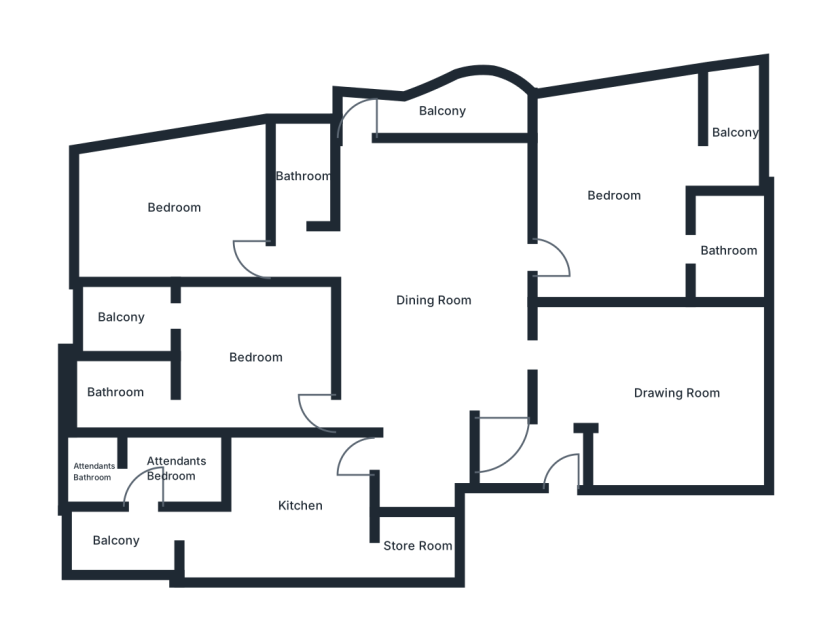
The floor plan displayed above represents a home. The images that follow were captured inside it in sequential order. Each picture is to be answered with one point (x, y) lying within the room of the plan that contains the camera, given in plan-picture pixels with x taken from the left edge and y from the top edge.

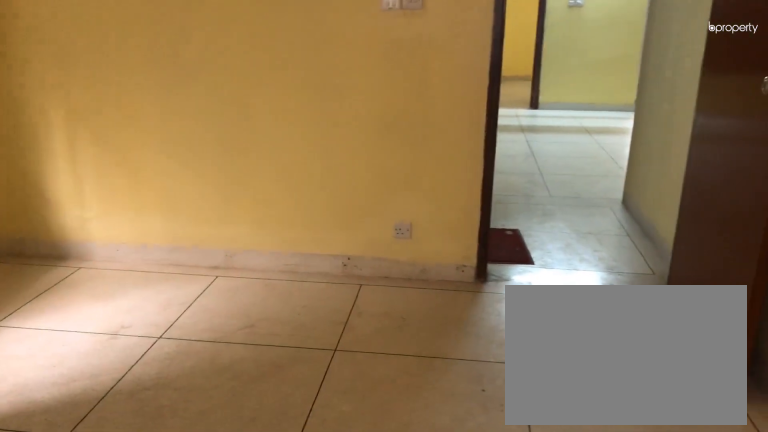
(172, 207)
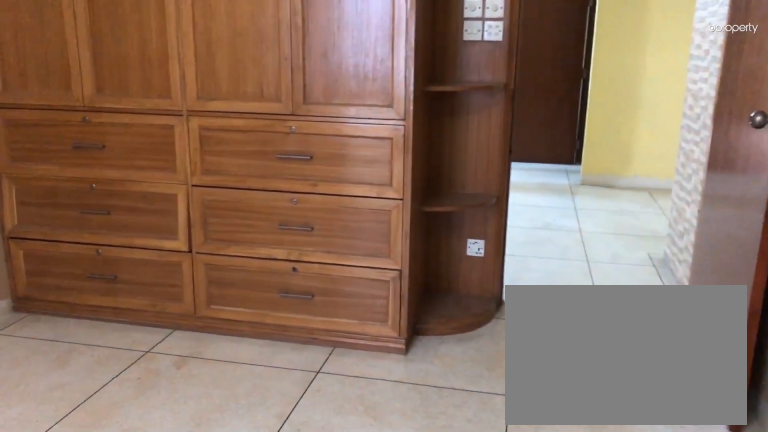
(256, 357)
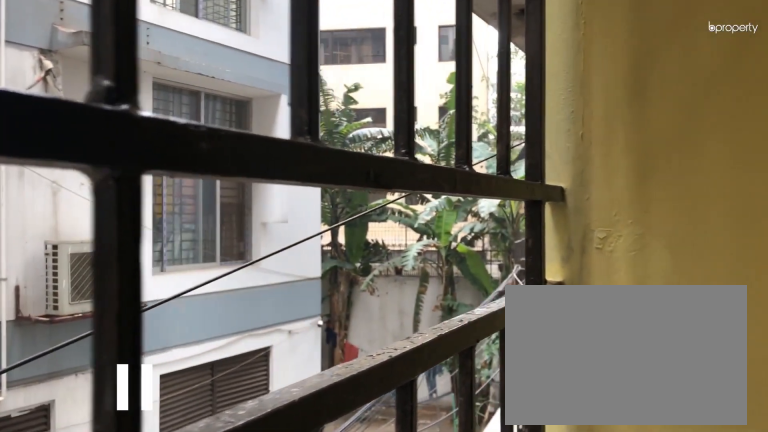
(122, 316)
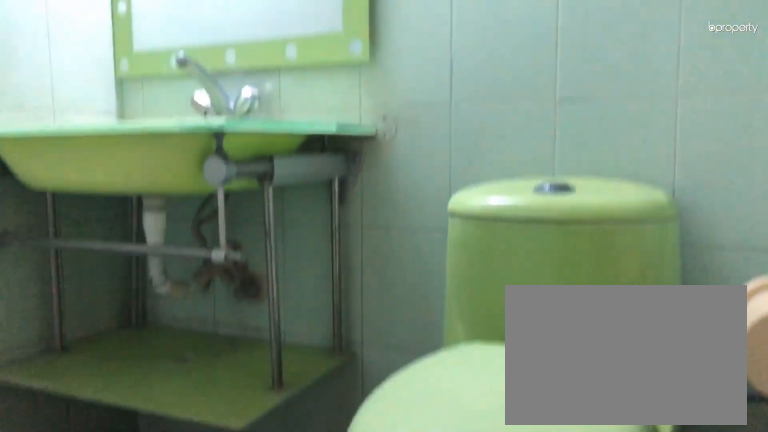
(112, 392)
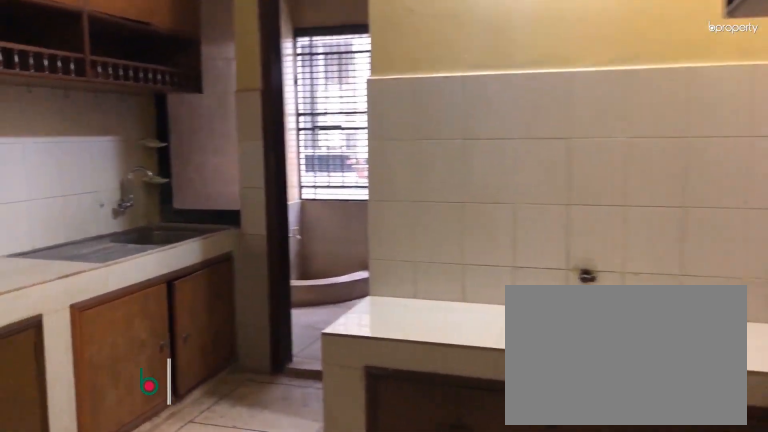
(353, 456)
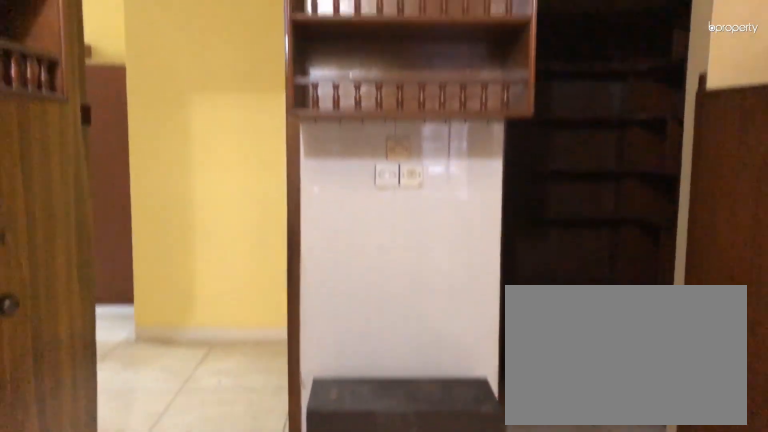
(300, 506)
